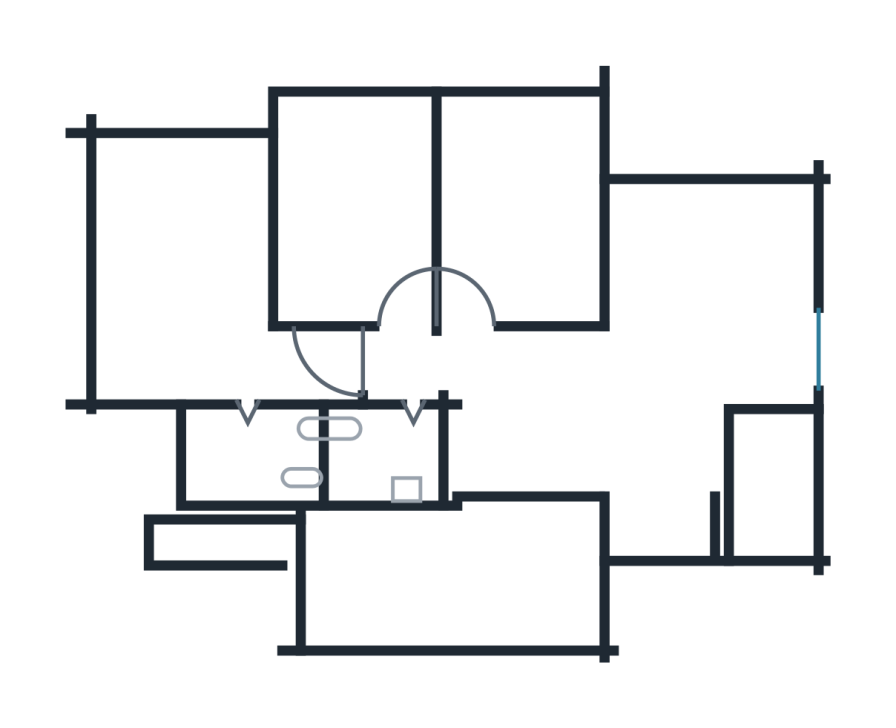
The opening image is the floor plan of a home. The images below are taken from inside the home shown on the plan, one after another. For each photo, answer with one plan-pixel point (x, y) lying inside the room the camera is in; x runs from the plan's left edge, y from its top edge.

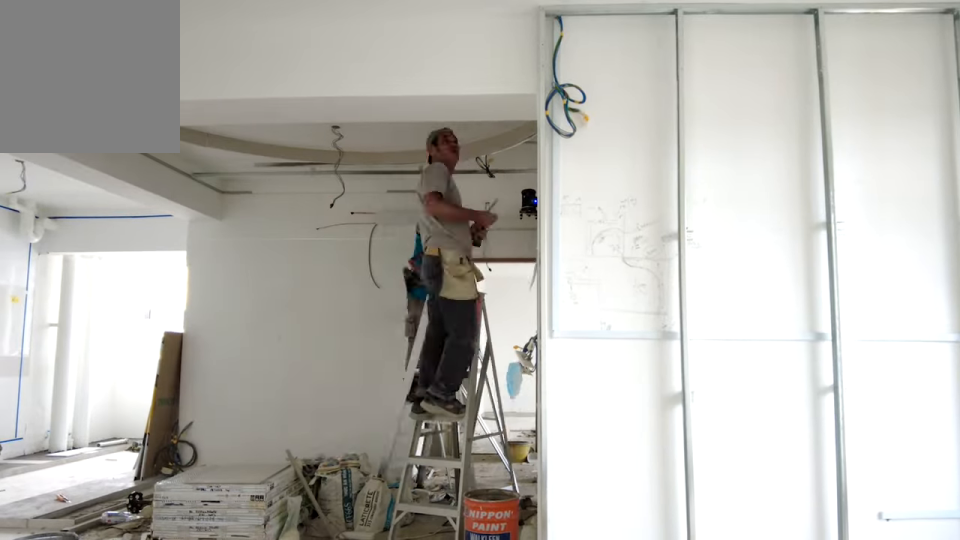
(548, 437)
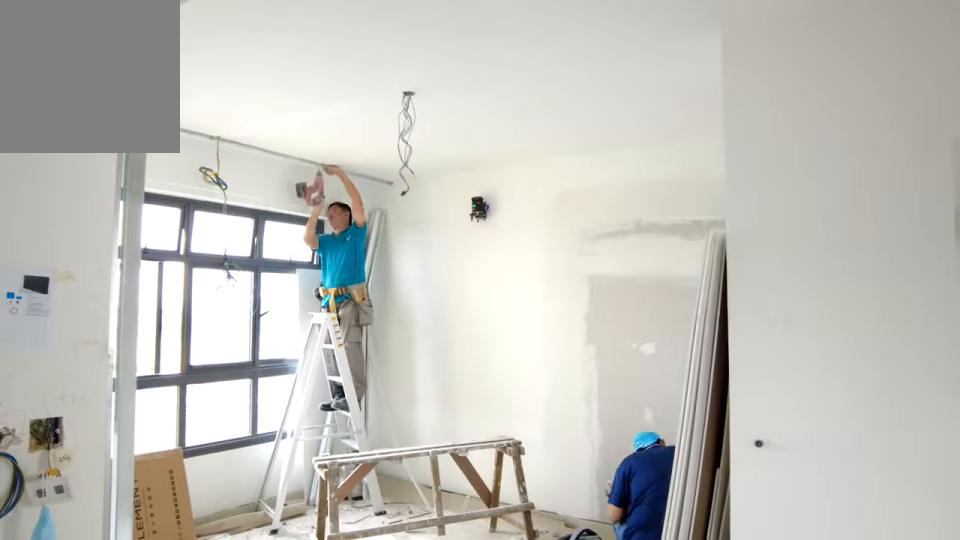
(714, 285)
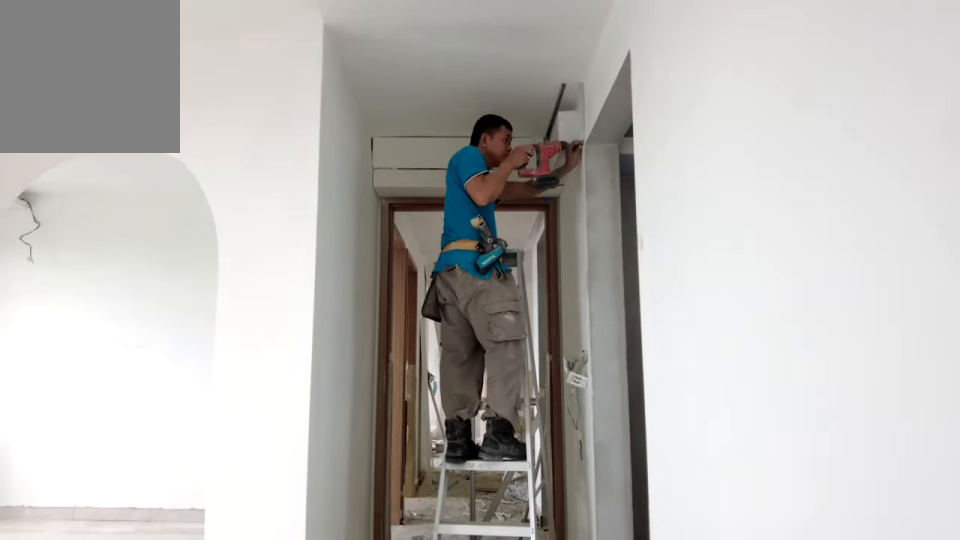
(316, 362)
